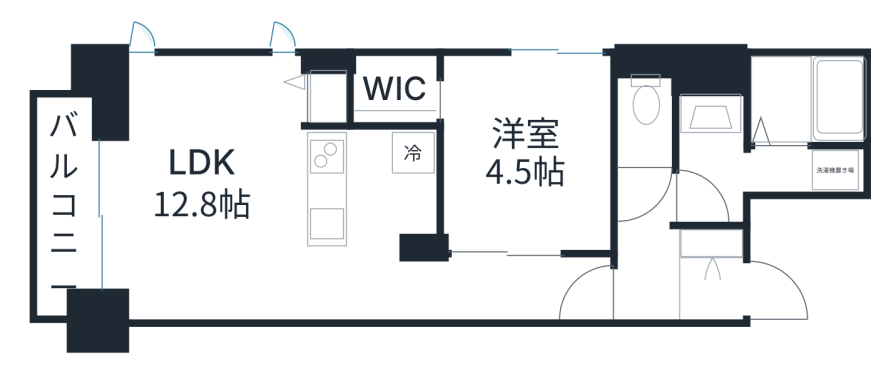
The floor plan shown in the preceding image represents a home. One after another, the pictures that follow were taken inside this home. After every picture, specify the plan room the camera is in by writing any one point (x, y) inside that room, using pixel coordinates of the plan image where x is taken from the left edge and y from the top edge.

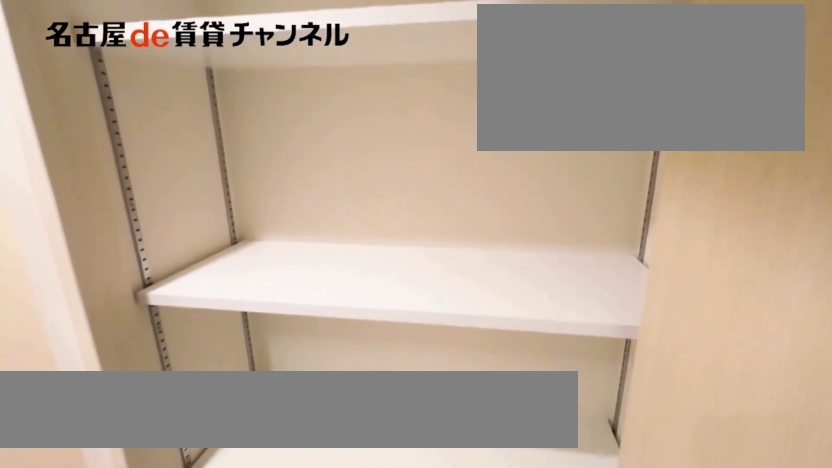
(713, 240)
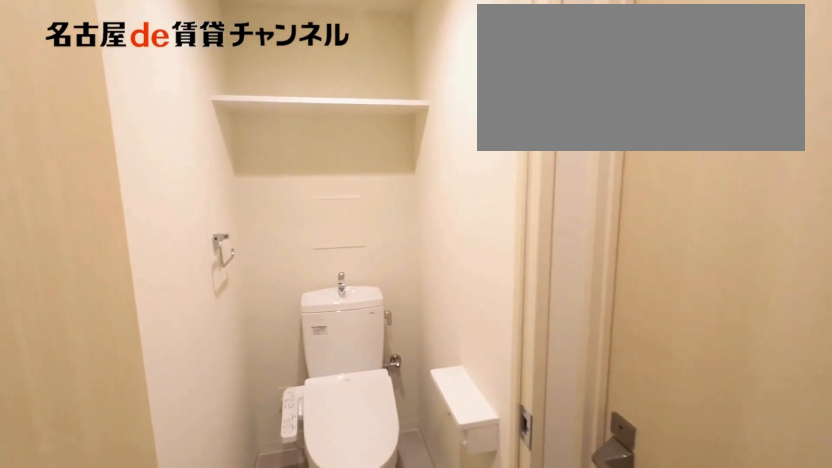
(647, 109)
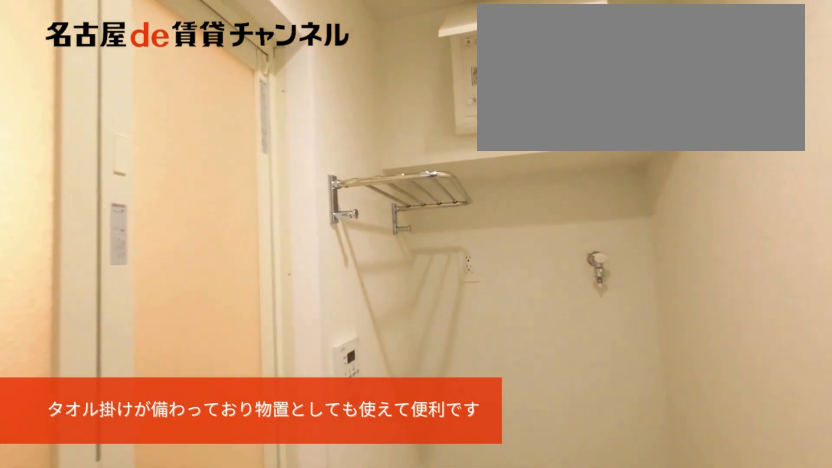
(764, 172)
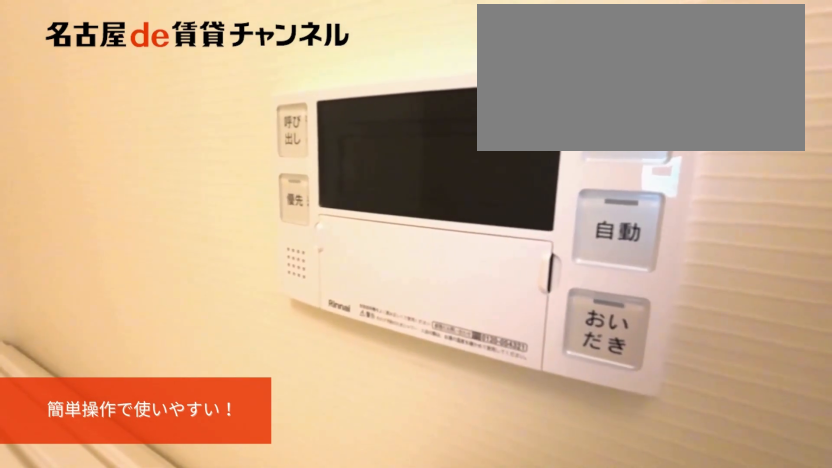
(762, 131)
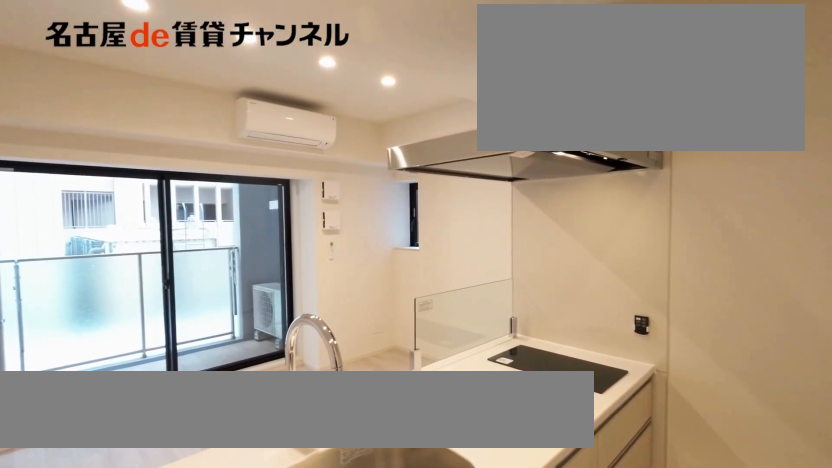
(374, 191)
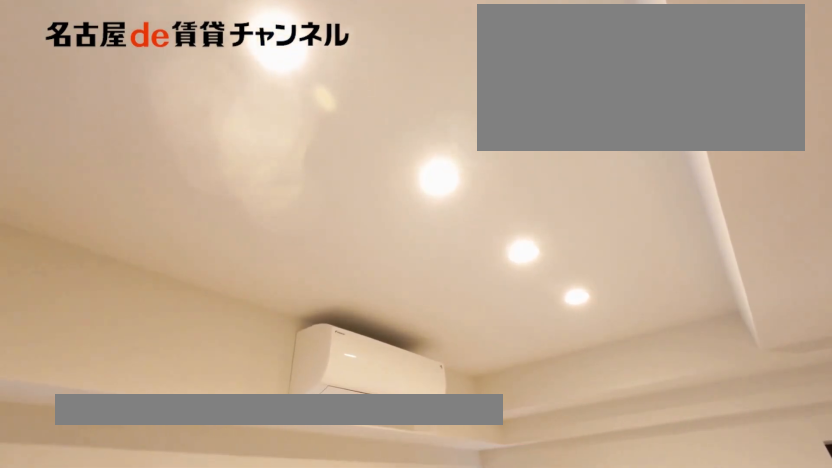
(201, 187)
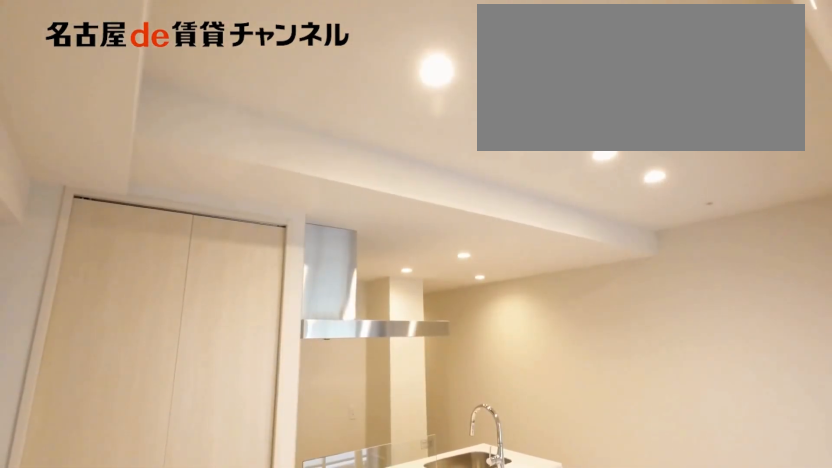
(201, 187)
